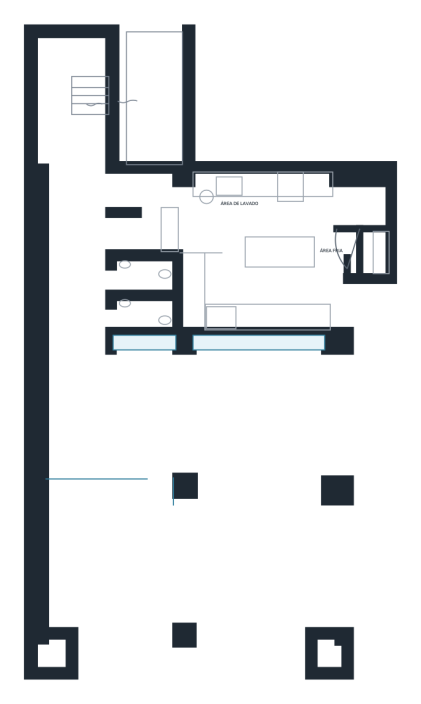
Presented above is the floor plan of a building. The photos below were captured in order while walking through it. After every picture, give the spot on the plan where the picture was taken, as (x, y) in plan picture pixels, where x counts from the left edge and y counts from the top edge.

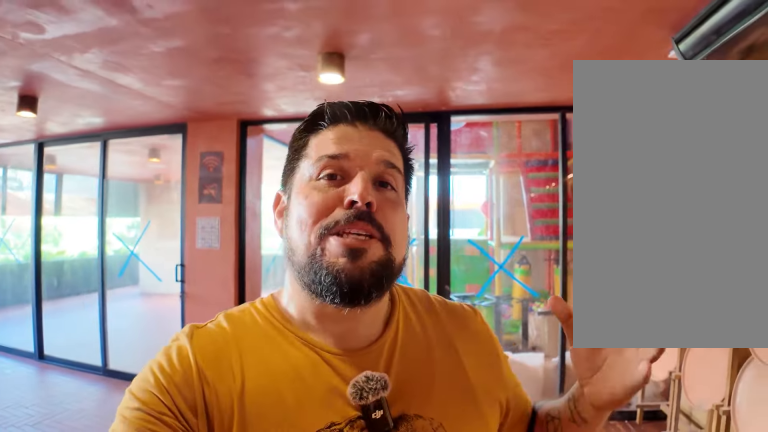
(142, 426)
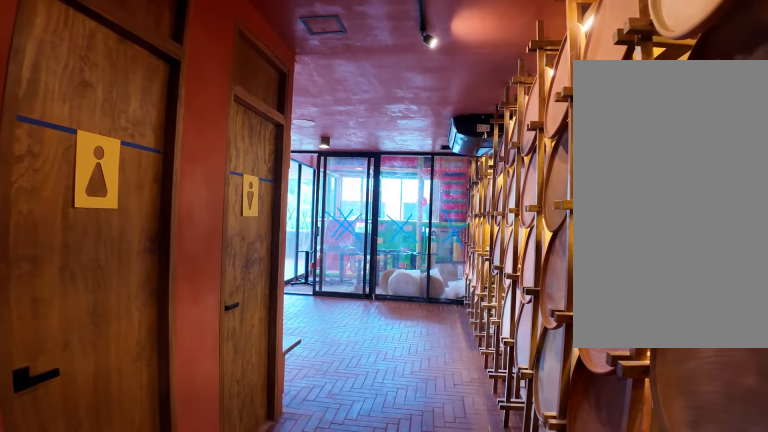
(85, 292)
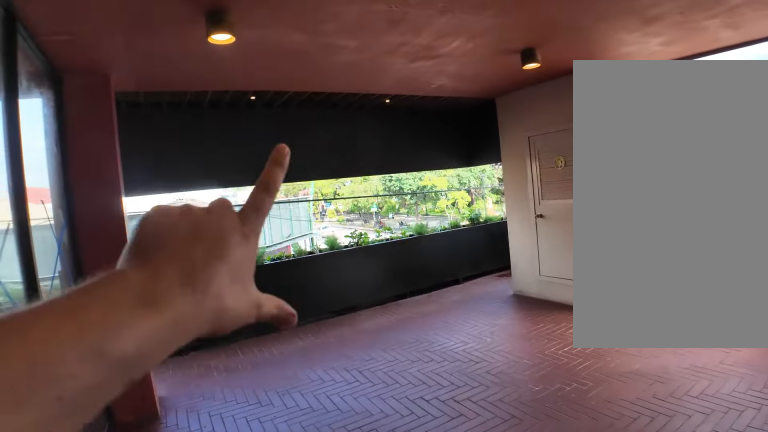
(287, 565)
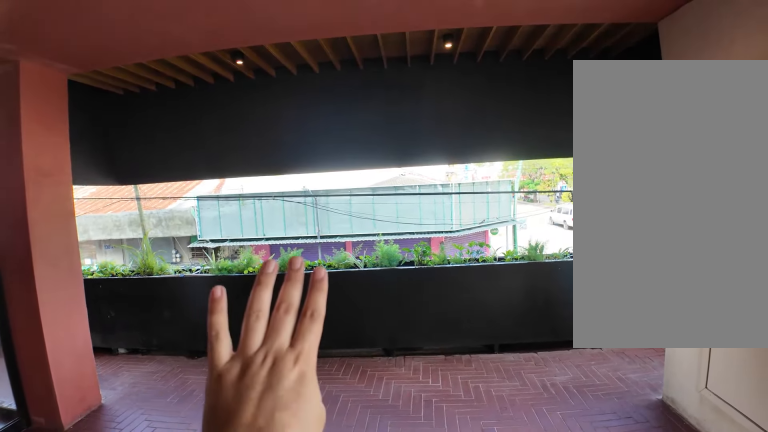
(286, 563)
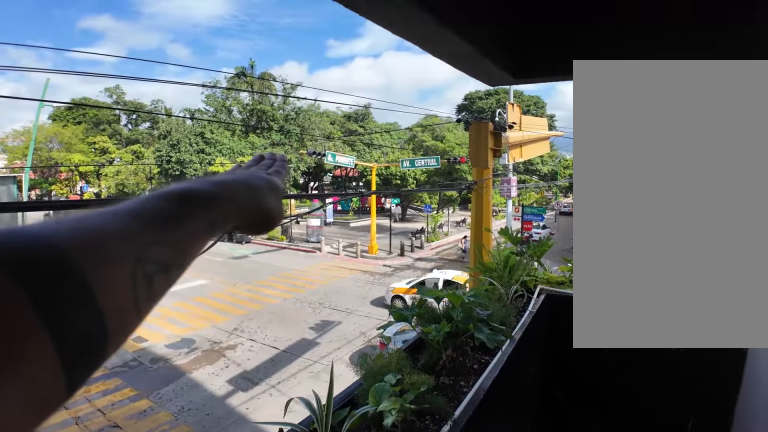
(286, 567)
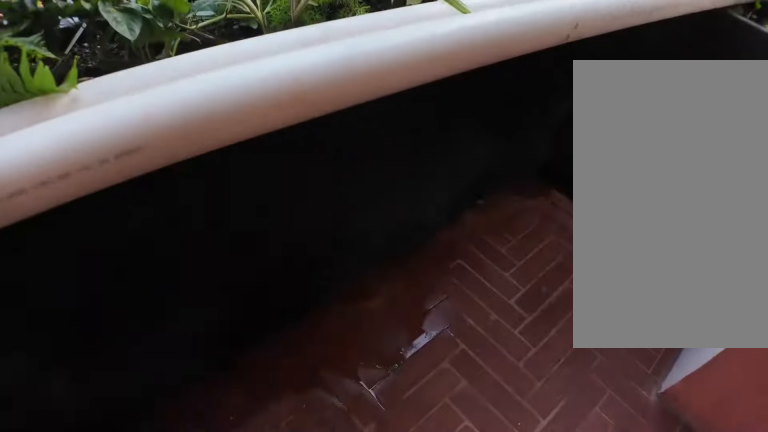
(289, 563)
